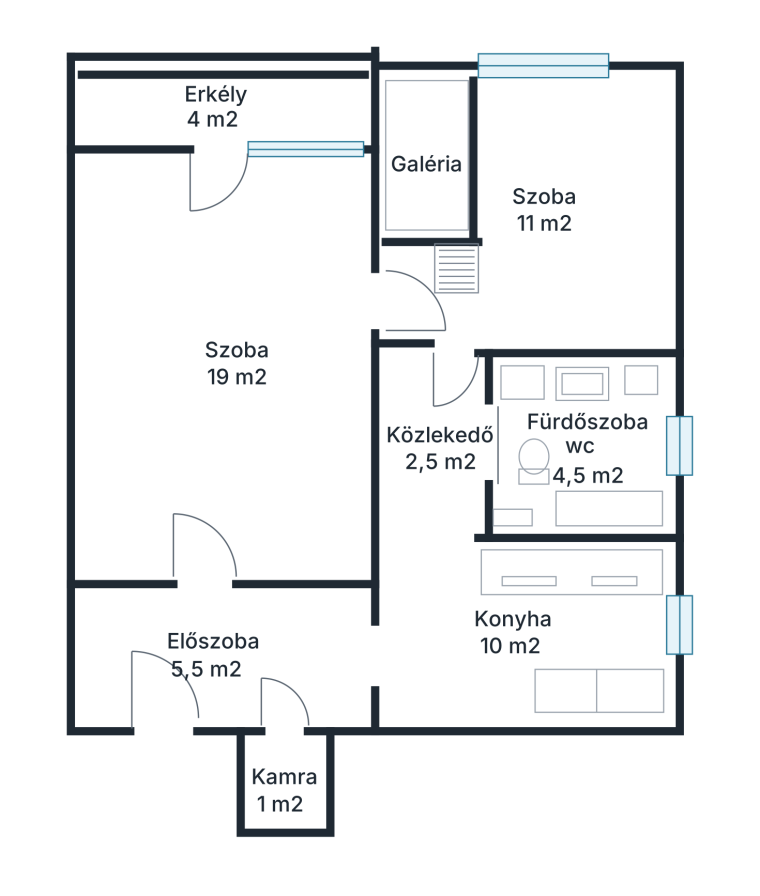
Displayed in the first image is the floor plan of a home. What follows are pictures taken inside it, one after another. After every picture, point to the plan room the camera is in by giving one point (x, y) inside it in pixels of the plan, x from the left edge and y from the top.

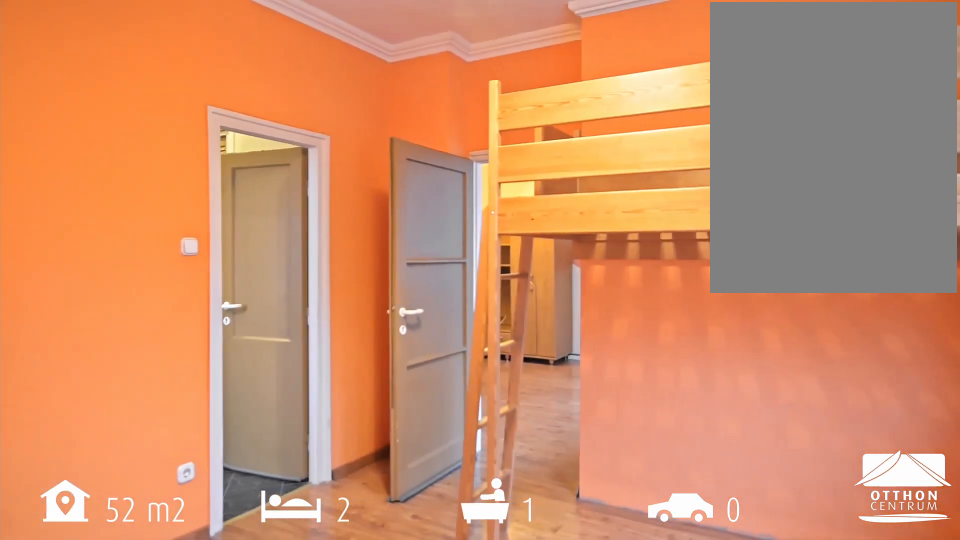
(545, 206)
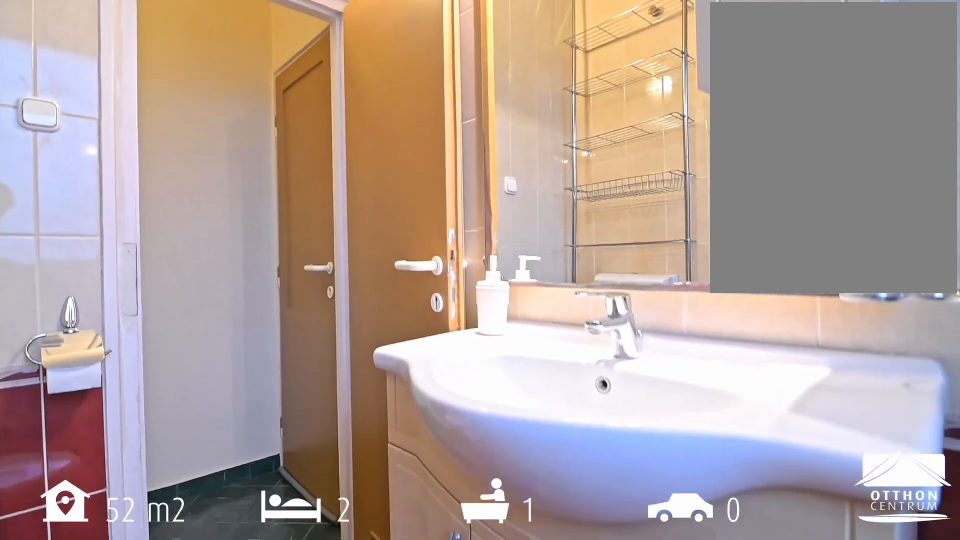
(589, 442)
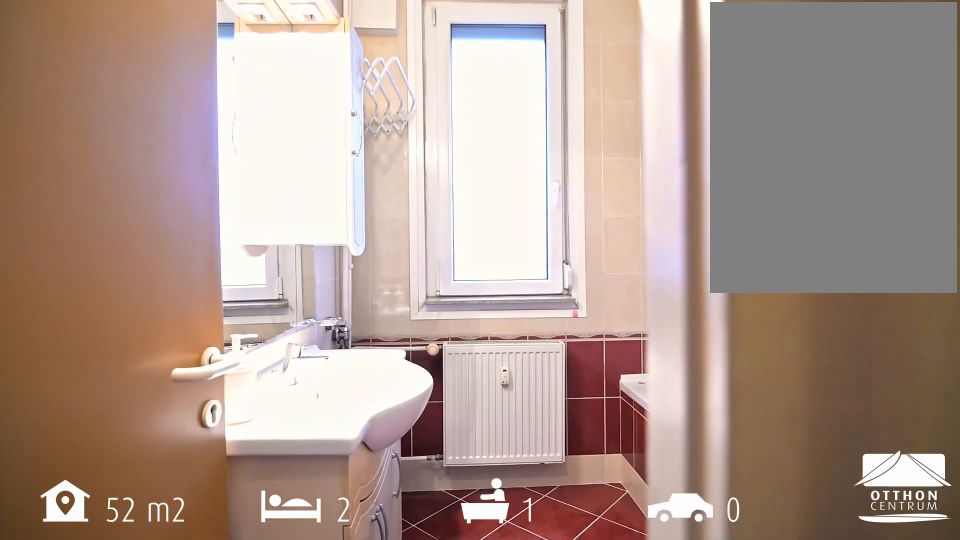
(589, 443)
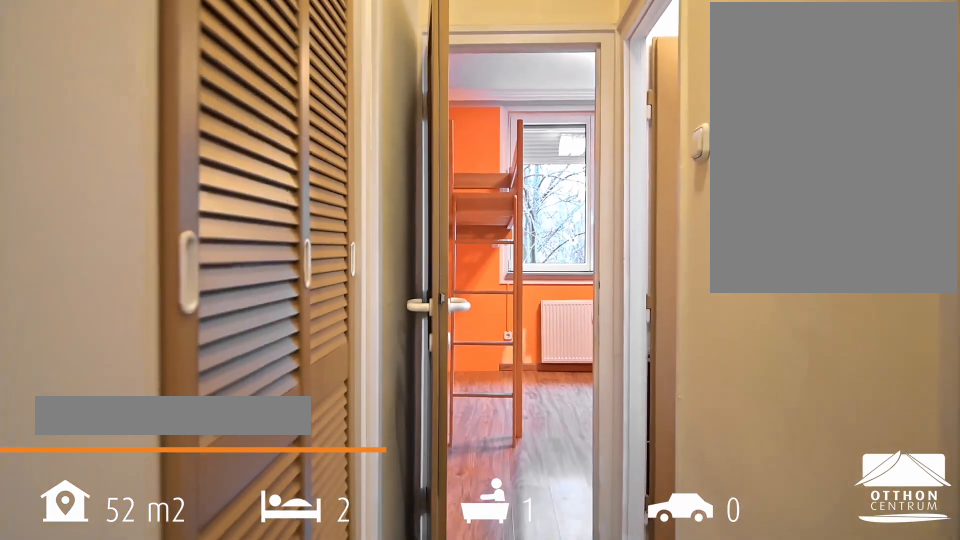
(449, 455)
